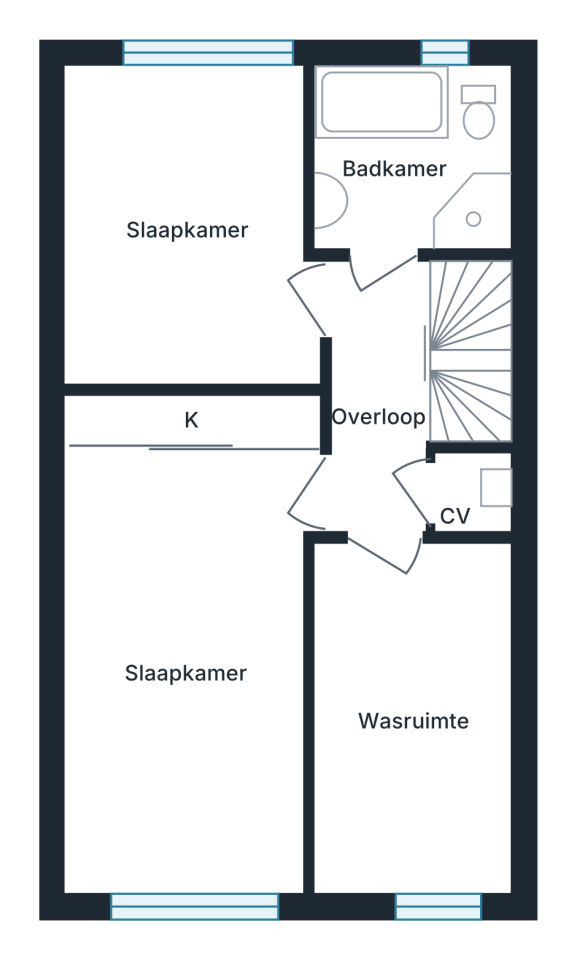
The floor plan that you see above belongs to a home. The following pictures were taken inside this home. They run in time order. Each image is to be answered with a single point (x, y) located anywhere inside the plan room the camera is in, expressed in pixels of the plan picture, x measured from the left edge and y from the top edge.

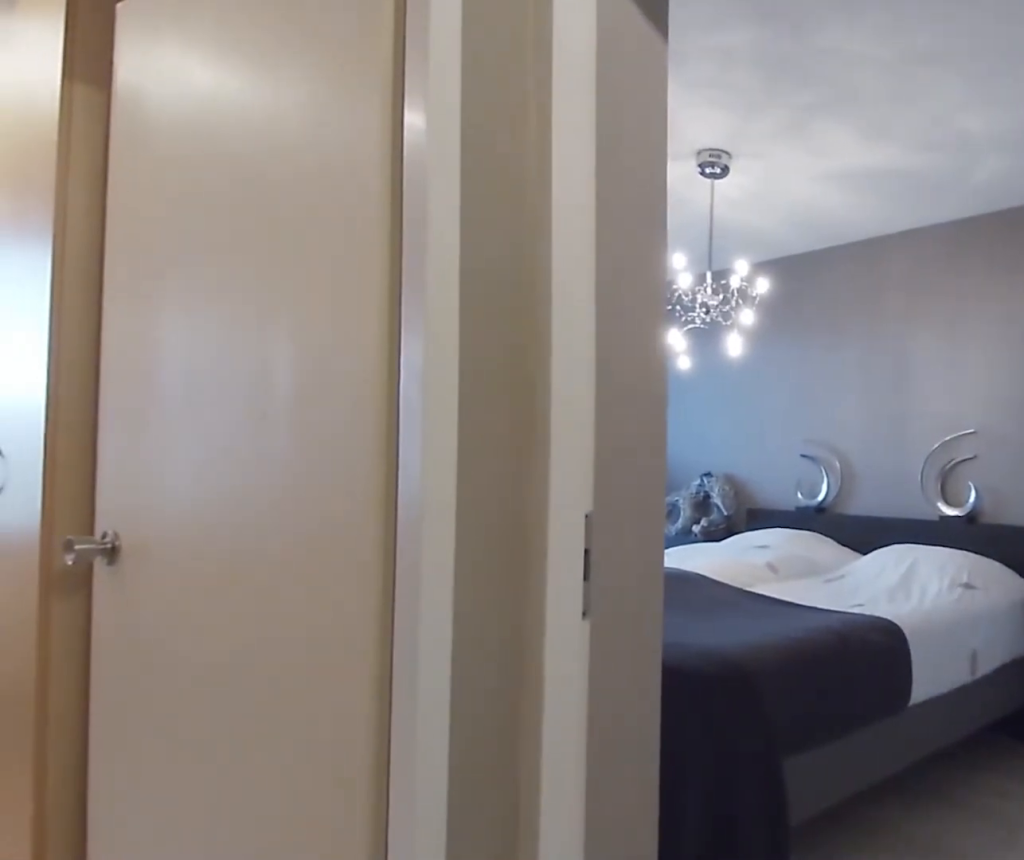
(379, 396)
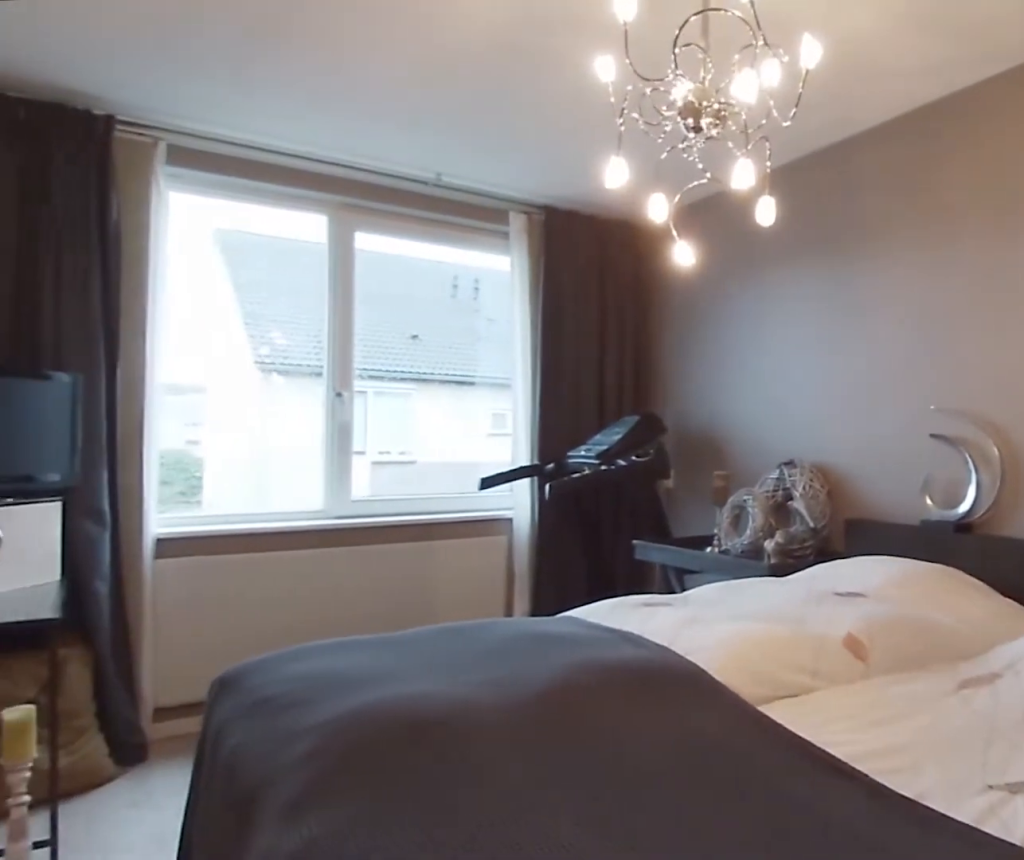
(186, 675)
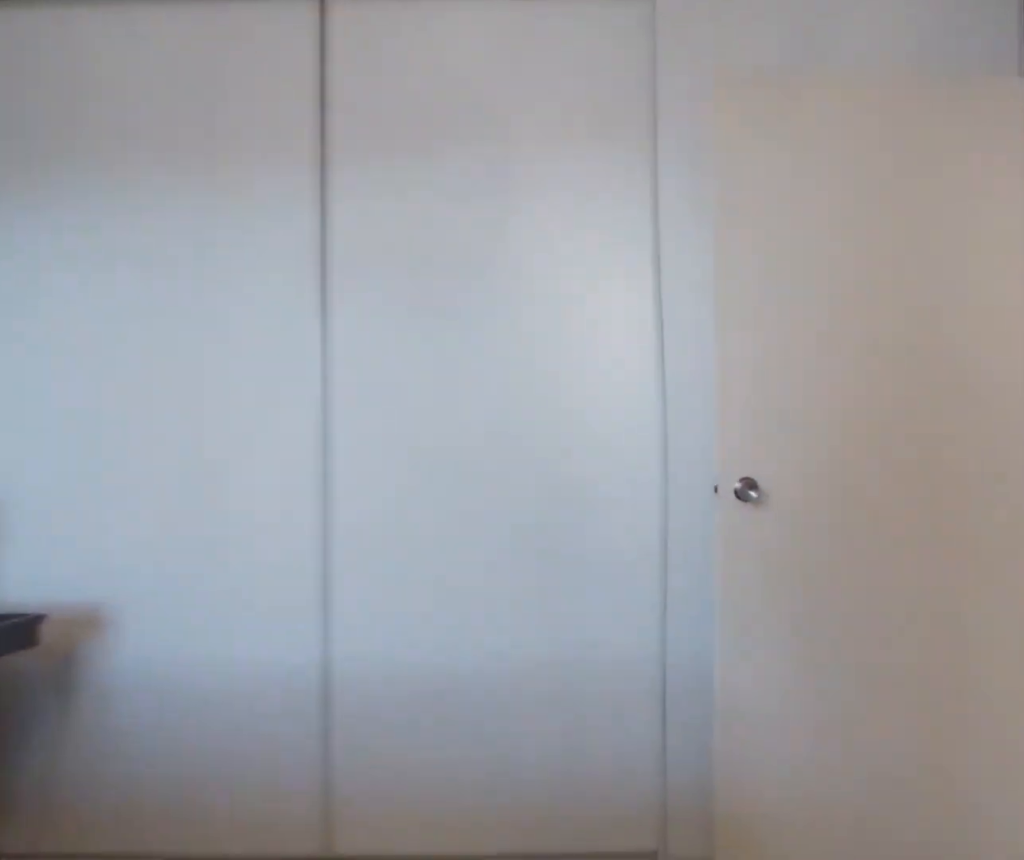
(187, 675)
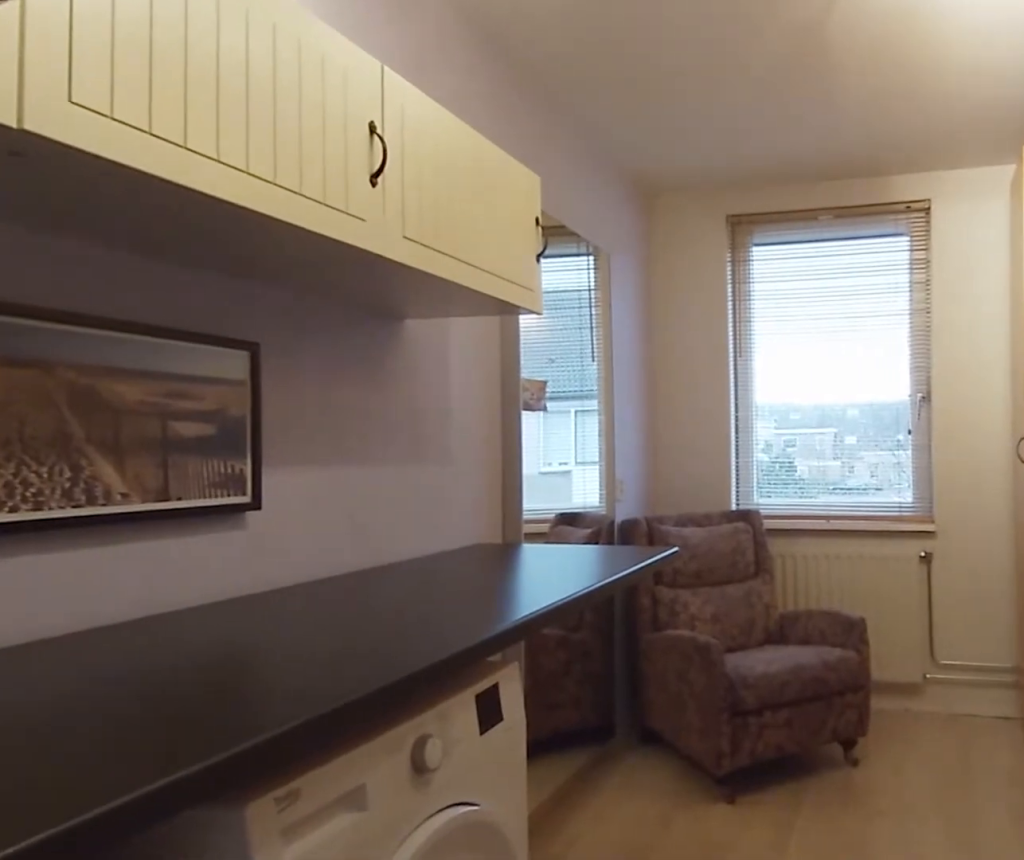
(409, 728)
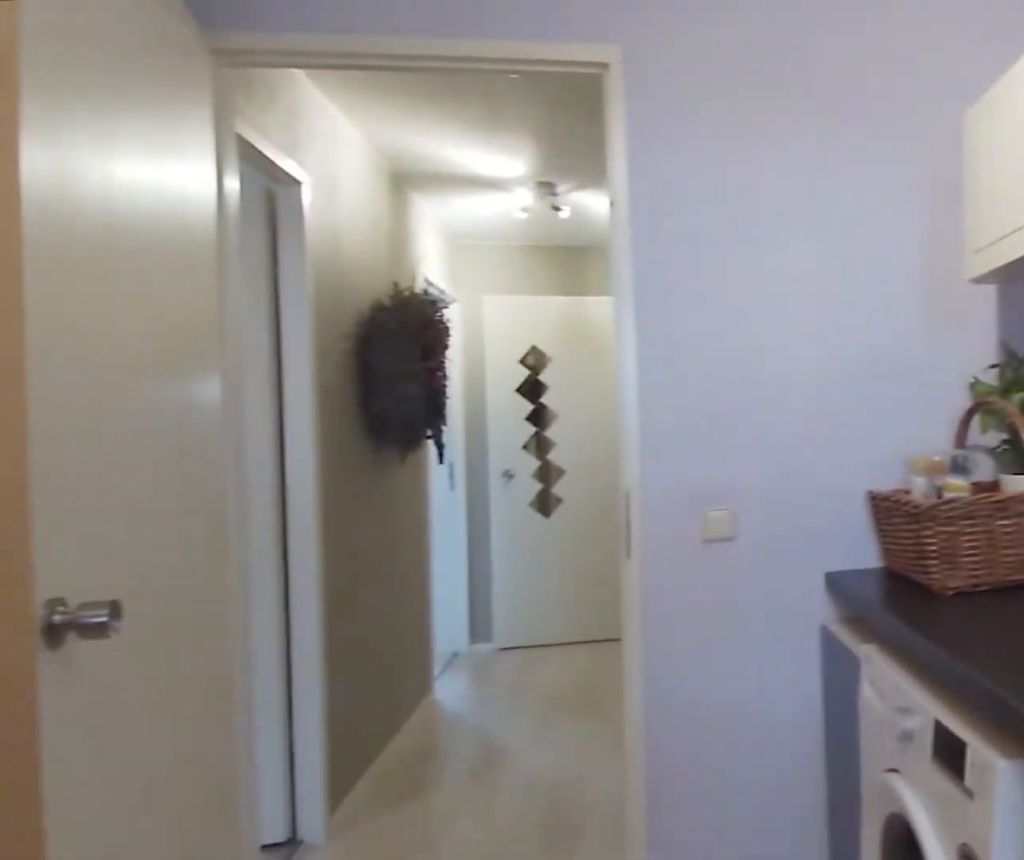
(409, 728)
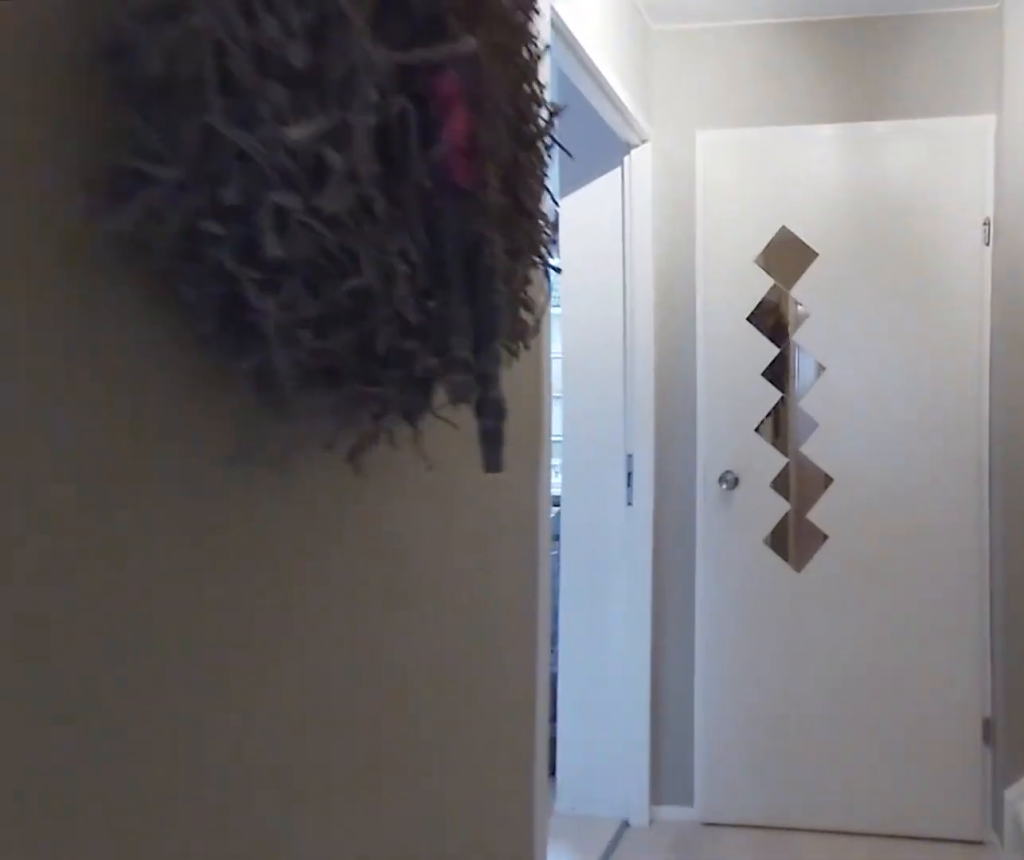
(379, 395)
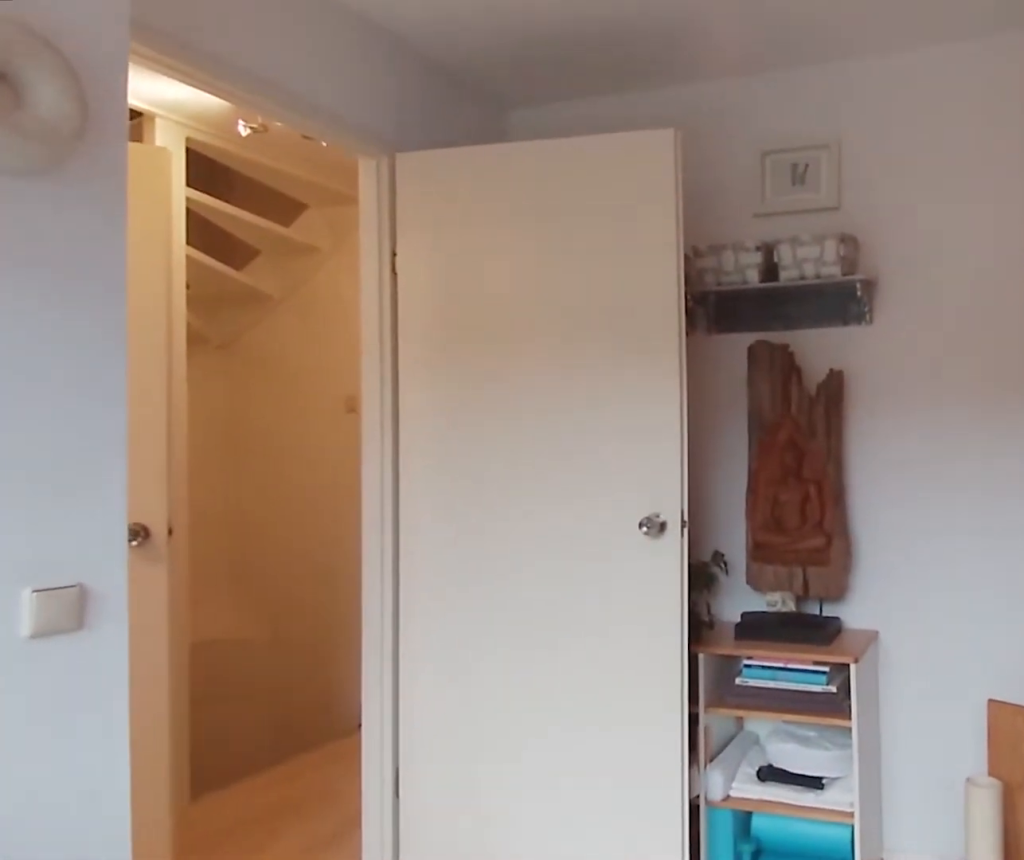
(187, 218)
